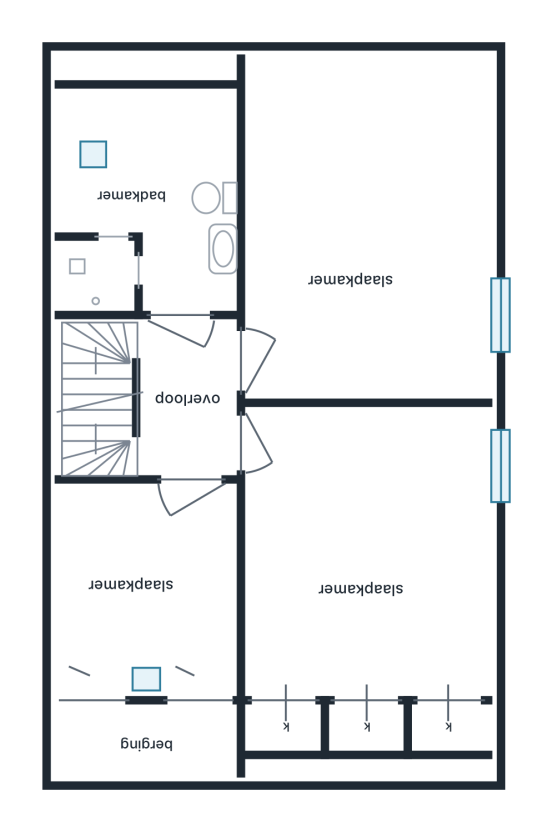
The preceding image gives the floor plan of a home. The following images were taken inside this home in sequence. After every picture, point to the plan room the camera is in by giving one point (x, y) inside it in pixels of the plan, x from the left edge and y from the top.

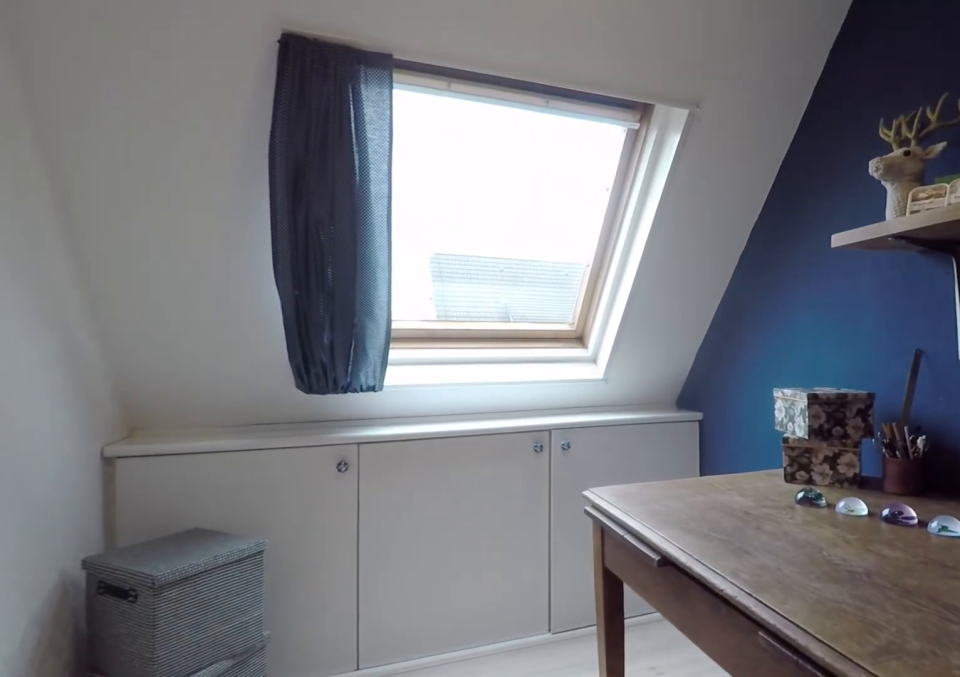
(147, 580)
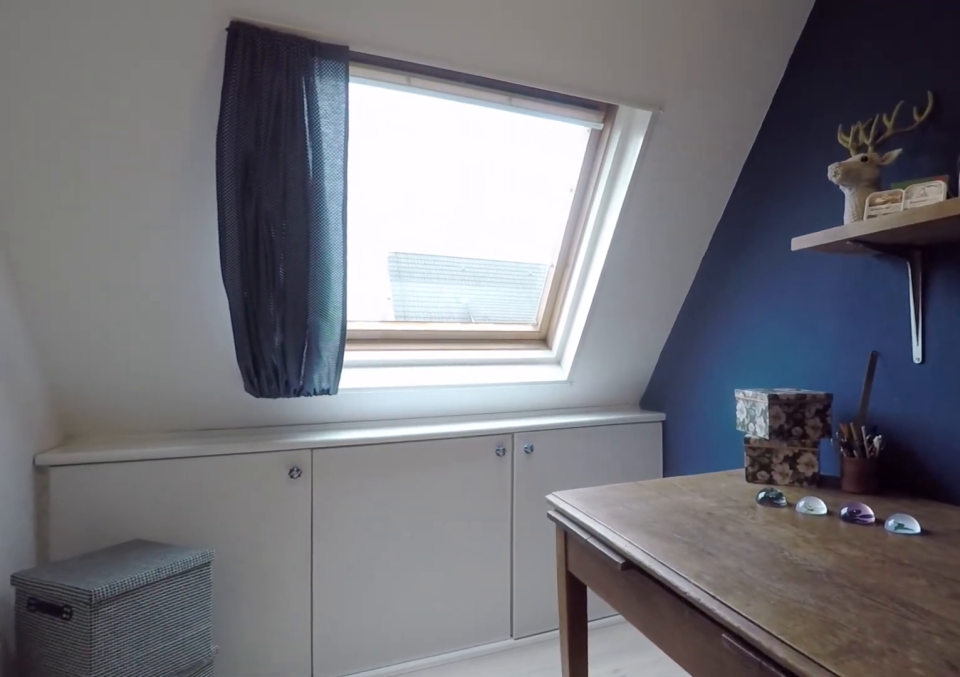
(147, 580)
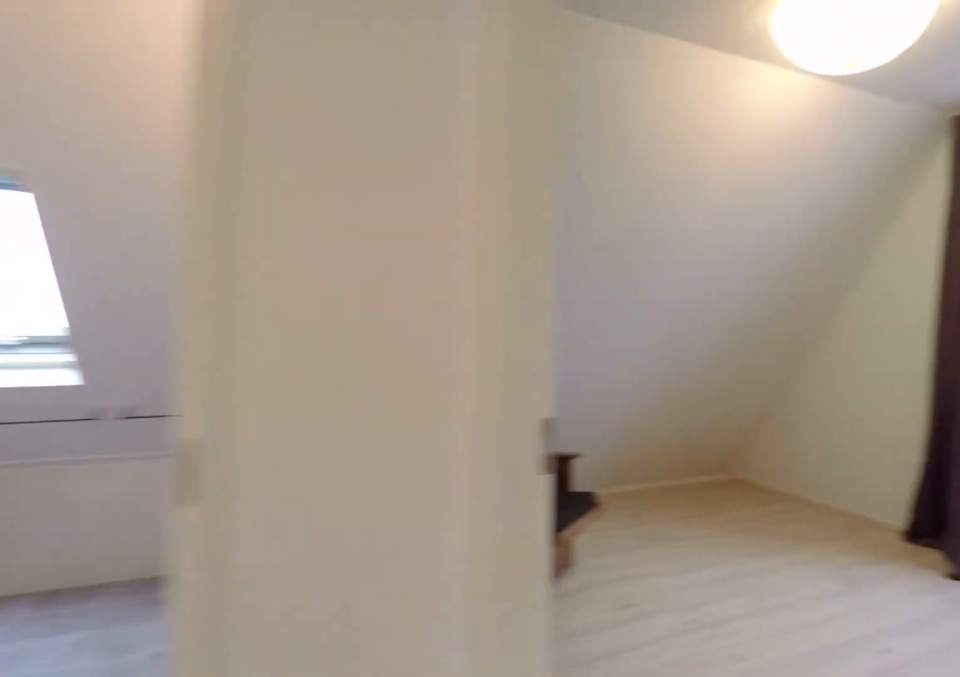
(187, 396)
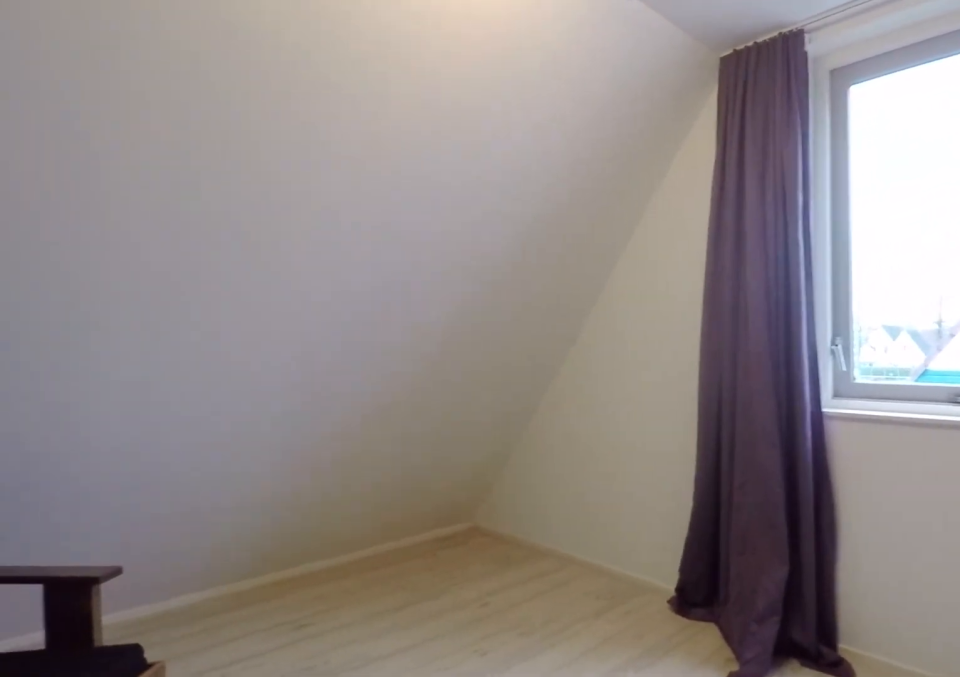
(366, 275)
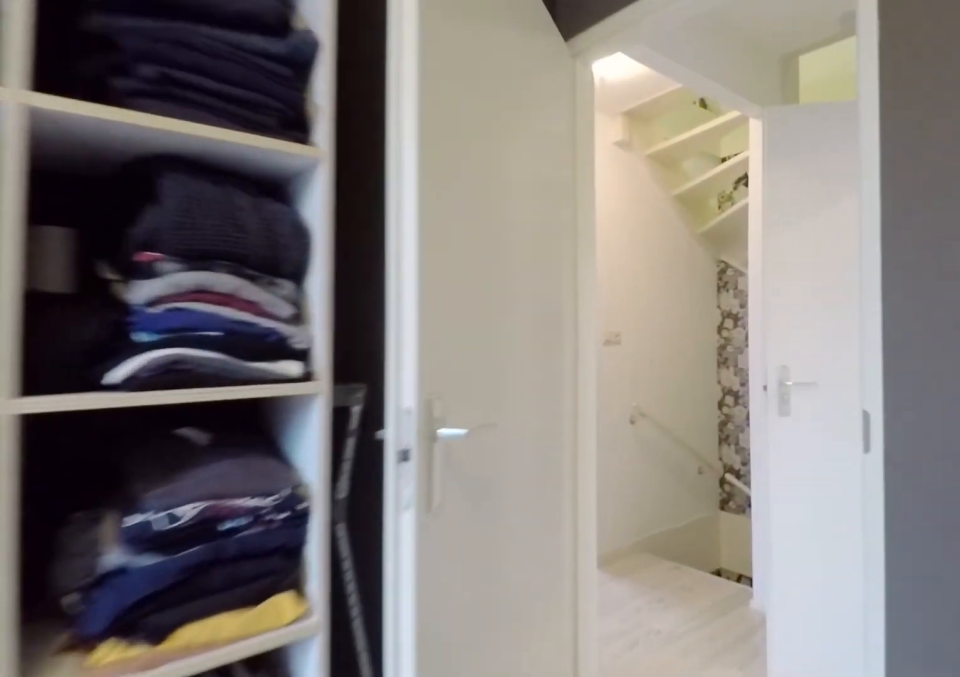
(366, 275)
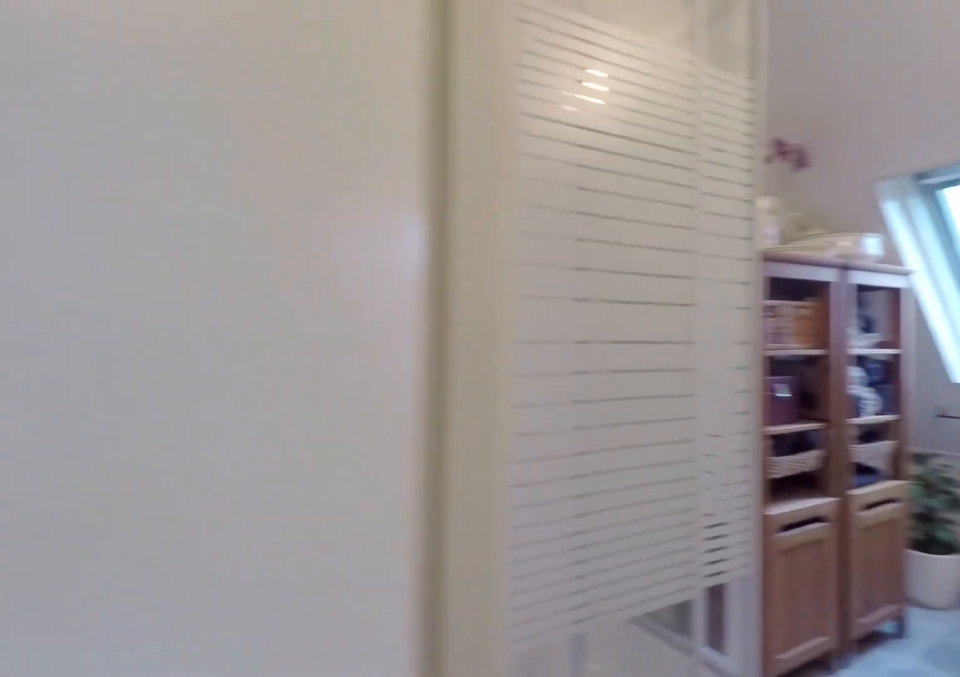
(187, 396)
